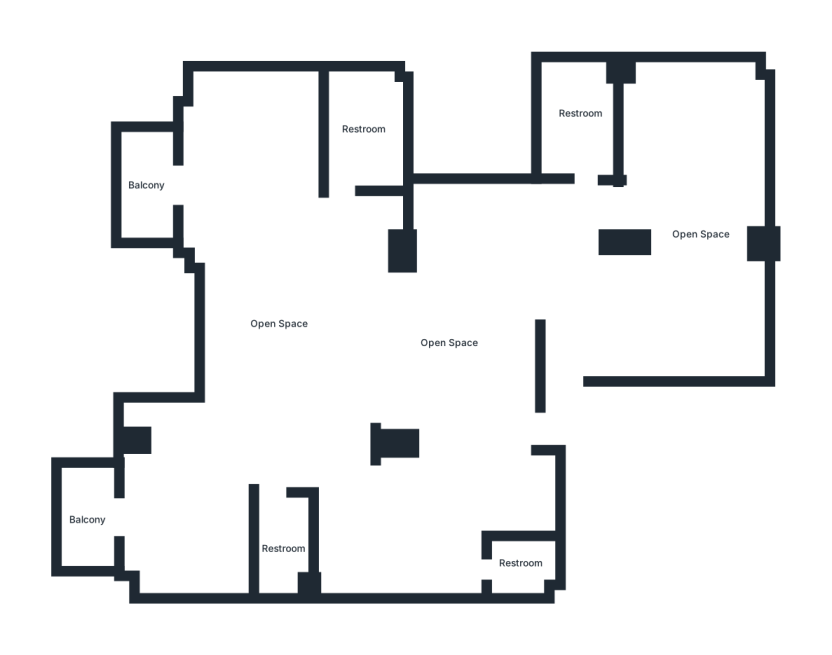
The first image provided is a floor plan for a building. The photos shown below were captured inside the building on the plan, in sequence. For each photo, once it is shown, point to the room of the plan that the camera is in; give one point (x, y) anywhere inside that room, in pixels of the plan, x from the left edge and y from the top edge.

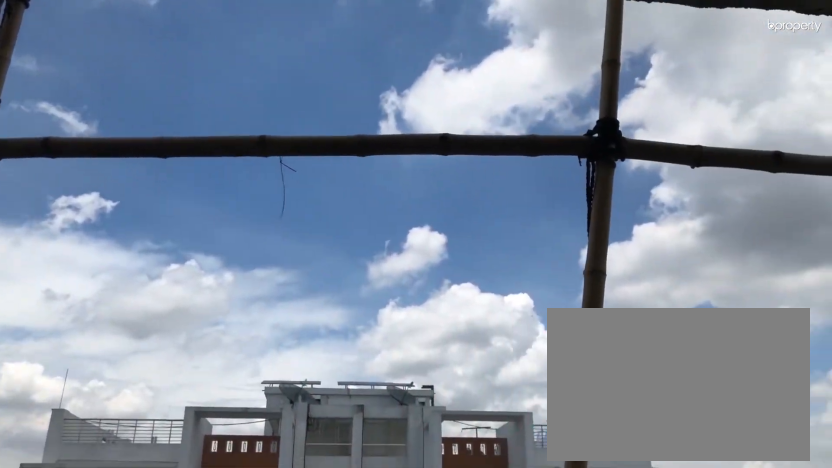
(146, 187)
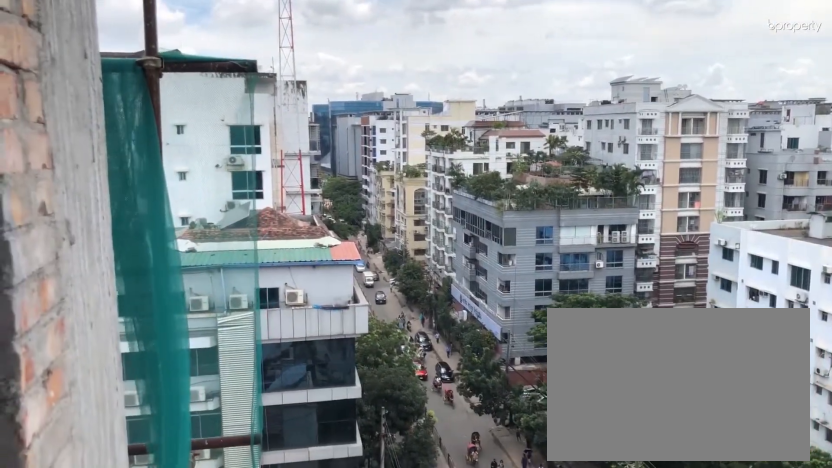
(89, 521)
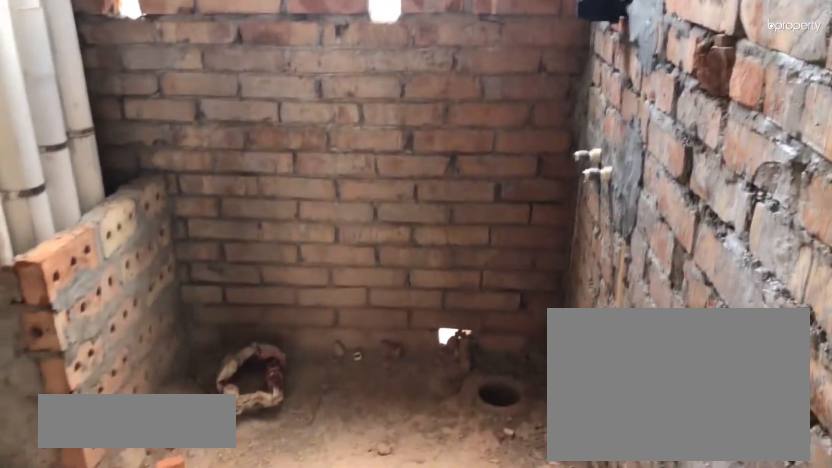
(281, 543)
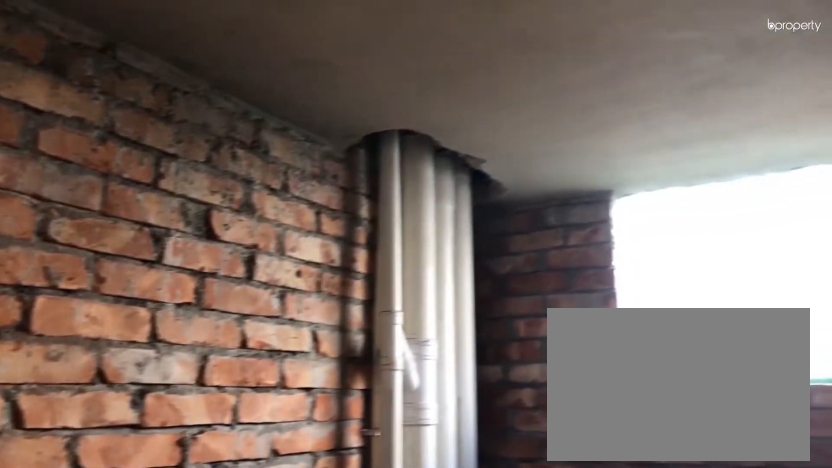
(281, 543)
